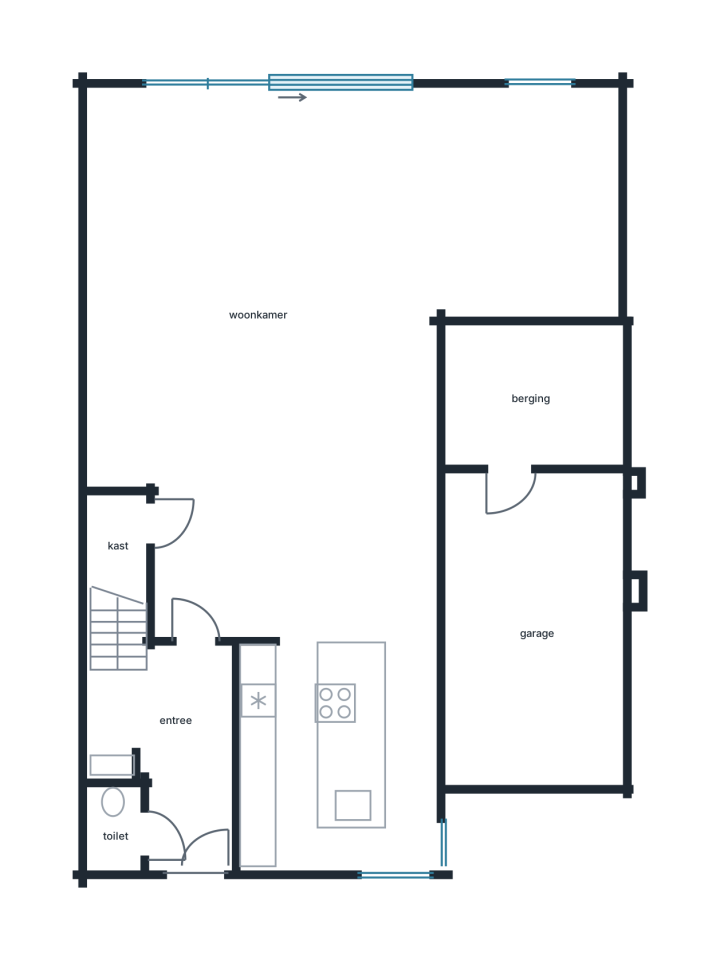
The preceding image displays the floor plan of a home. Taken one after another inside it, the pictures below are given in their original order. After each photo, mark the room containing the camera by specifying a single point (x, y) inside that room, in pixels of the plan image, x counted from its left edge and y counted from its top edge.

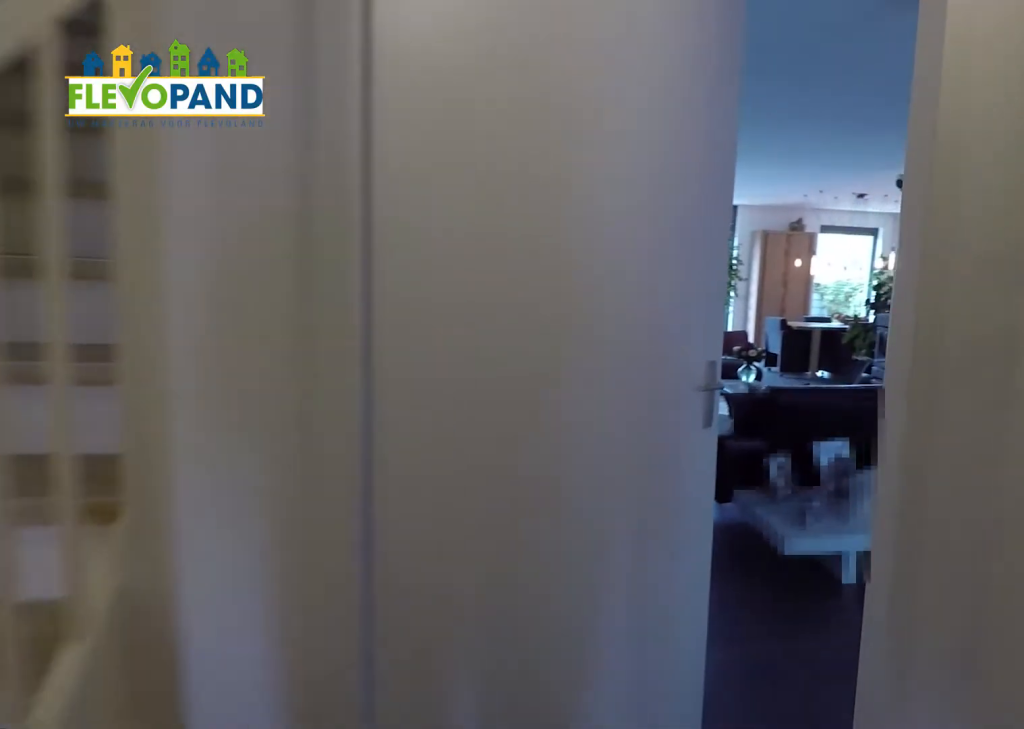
(177, 746)
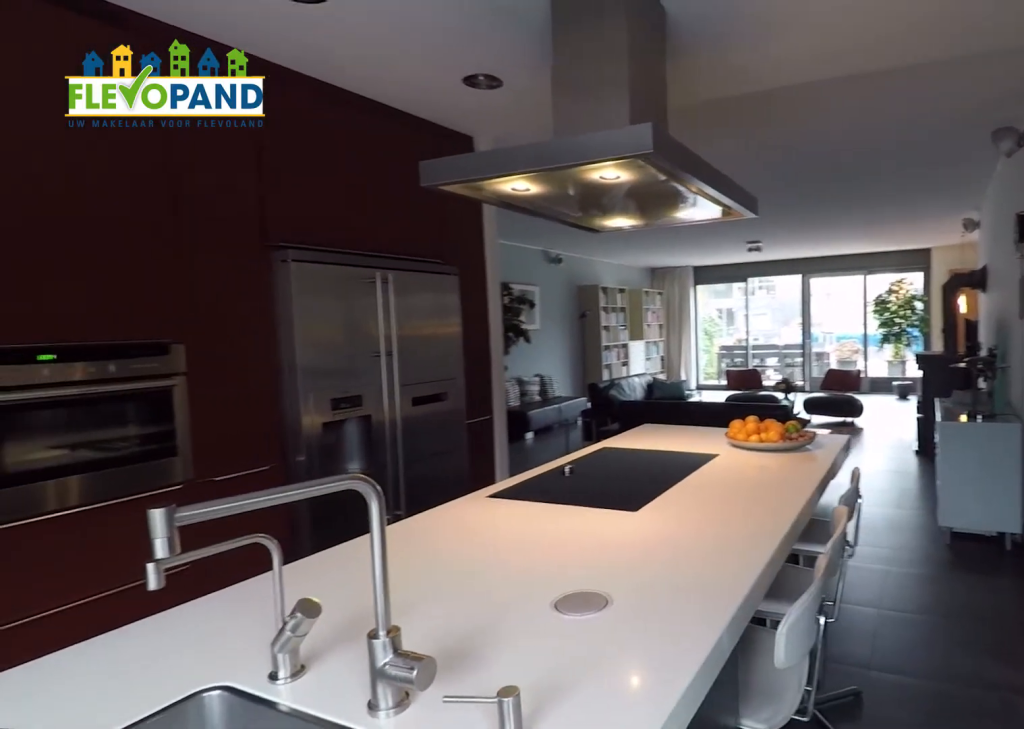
(337, 754)
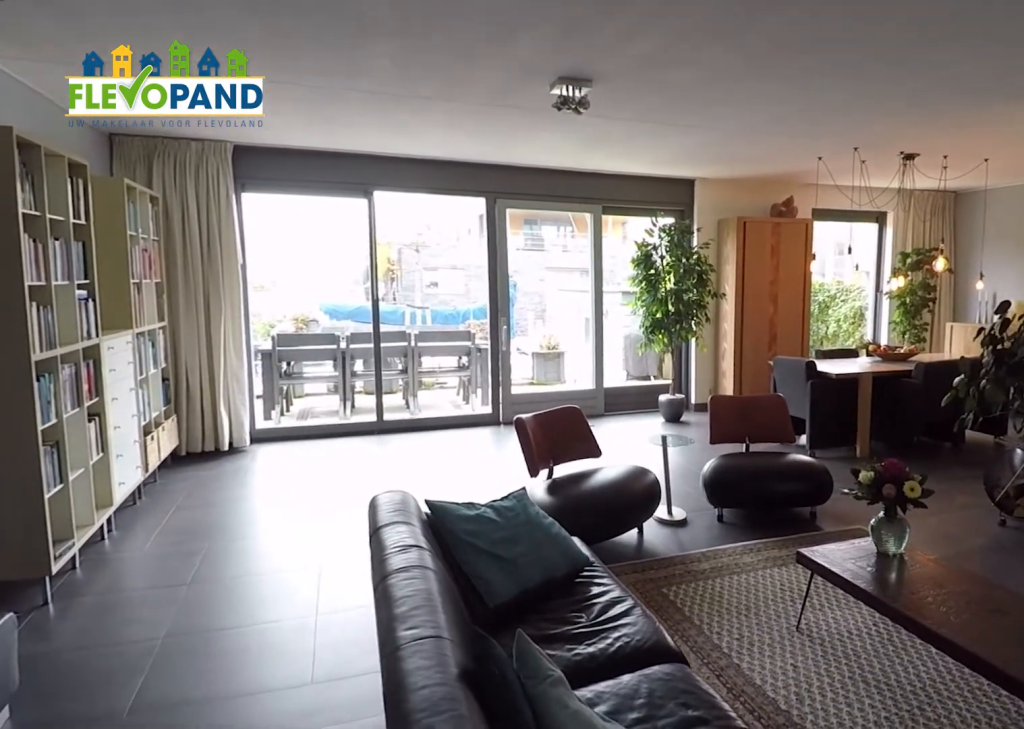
(318, 291)
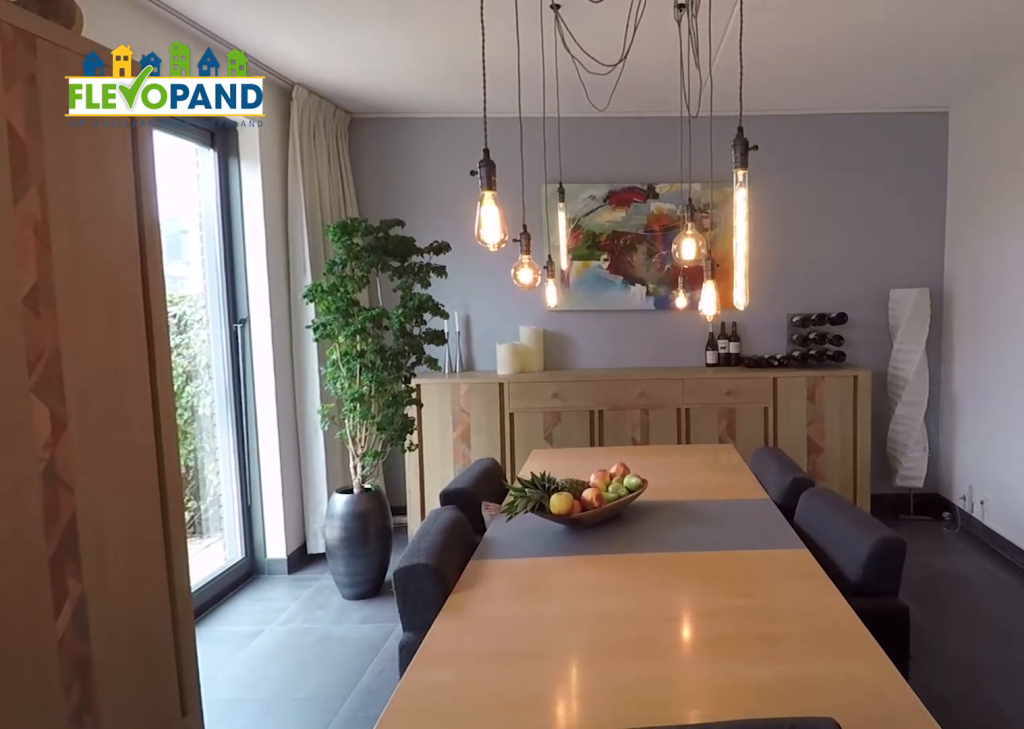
(318, 291)
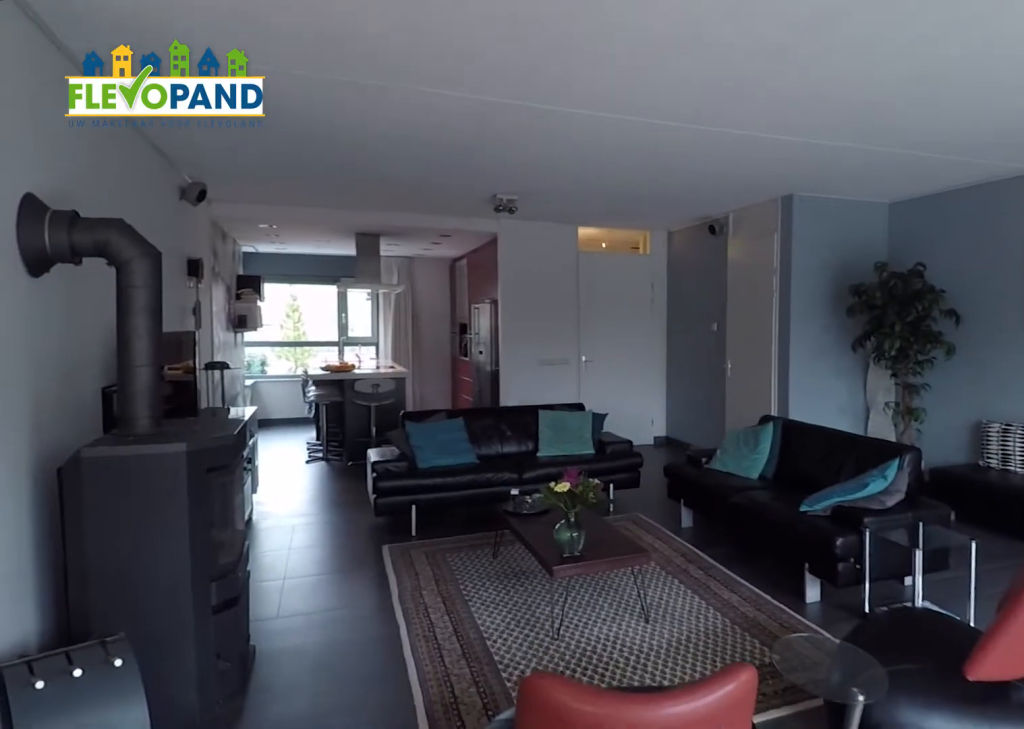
(318, 291)
